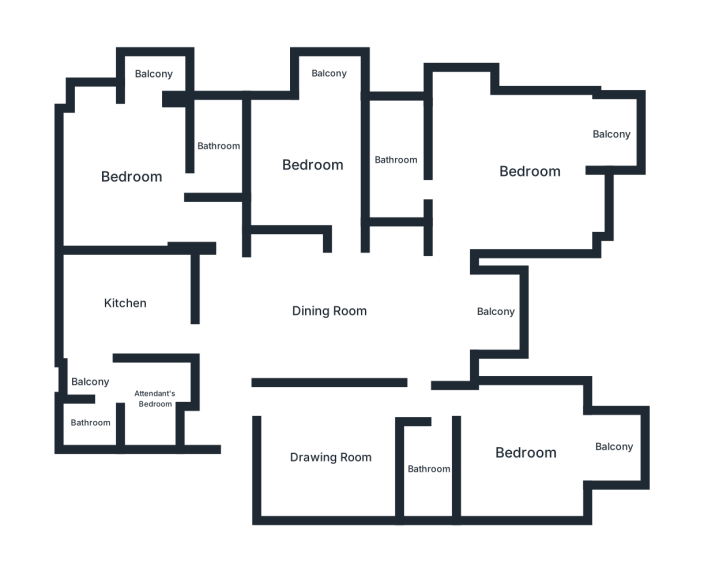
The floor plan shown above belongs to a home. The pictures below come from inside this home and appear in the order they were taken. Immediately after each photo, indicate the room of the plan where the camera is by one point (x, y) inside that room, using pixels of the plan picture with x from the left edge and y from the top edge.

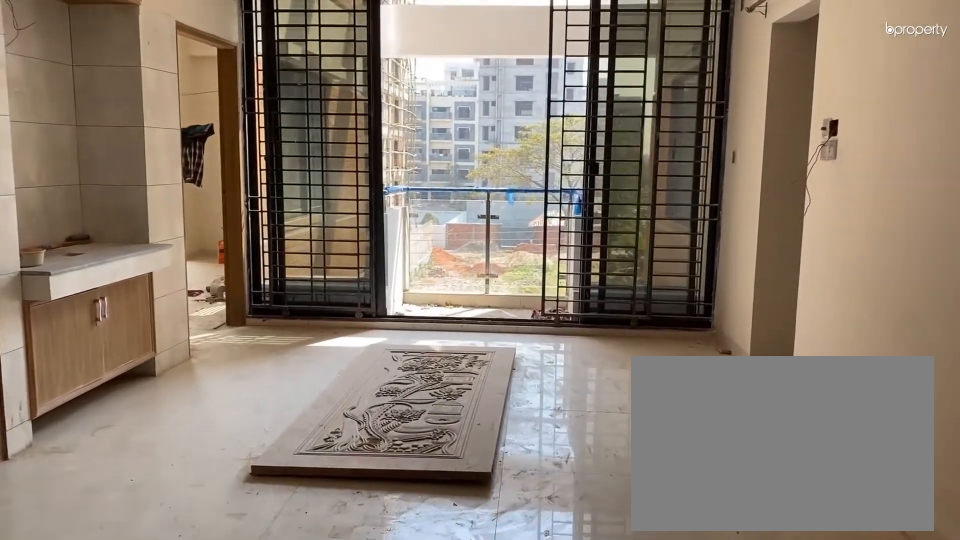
(328, 310)
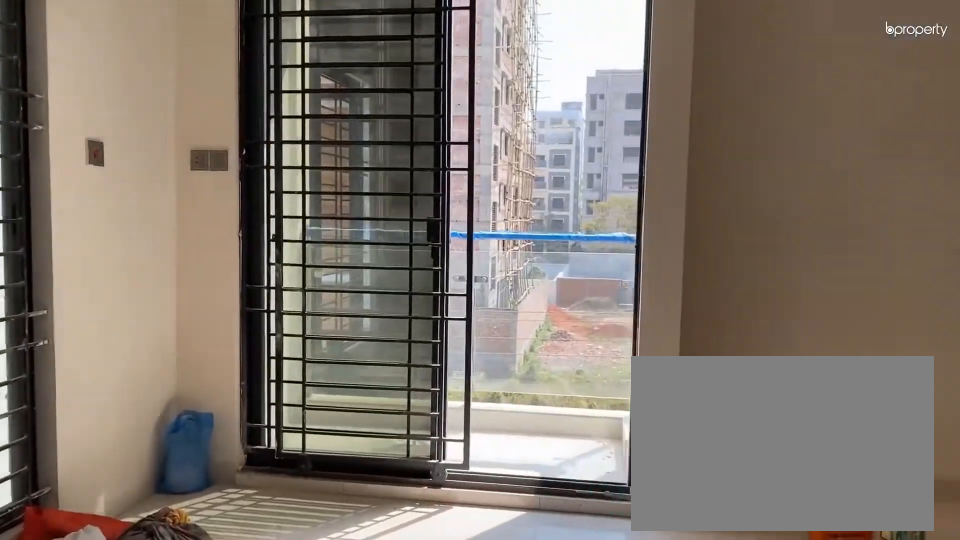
(528, 170)
